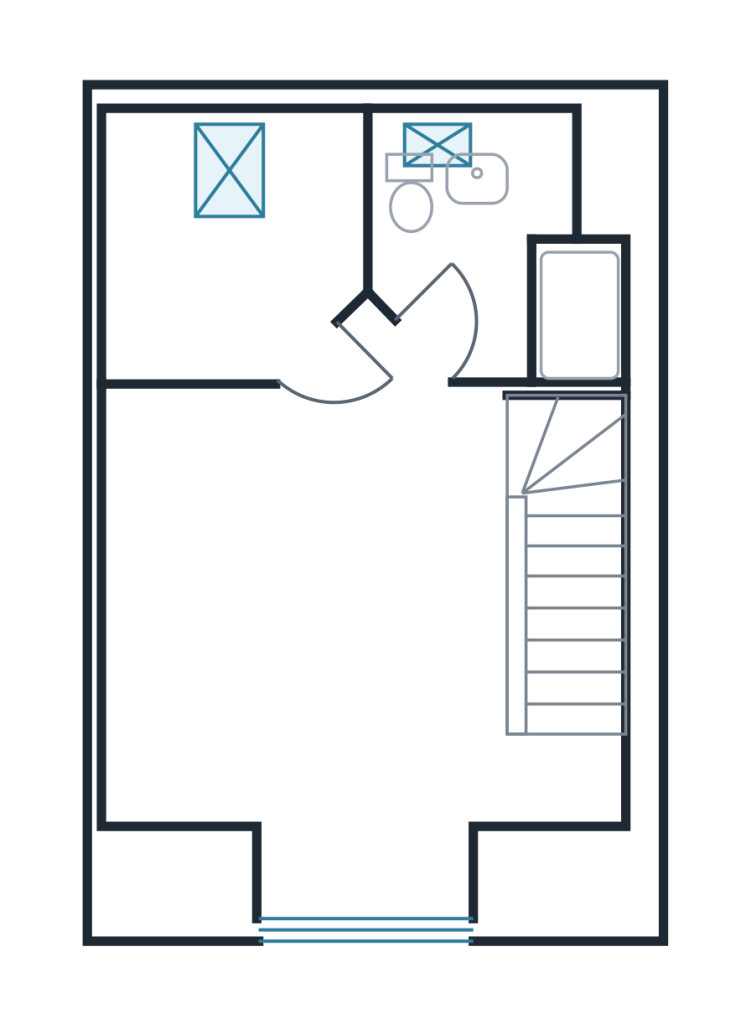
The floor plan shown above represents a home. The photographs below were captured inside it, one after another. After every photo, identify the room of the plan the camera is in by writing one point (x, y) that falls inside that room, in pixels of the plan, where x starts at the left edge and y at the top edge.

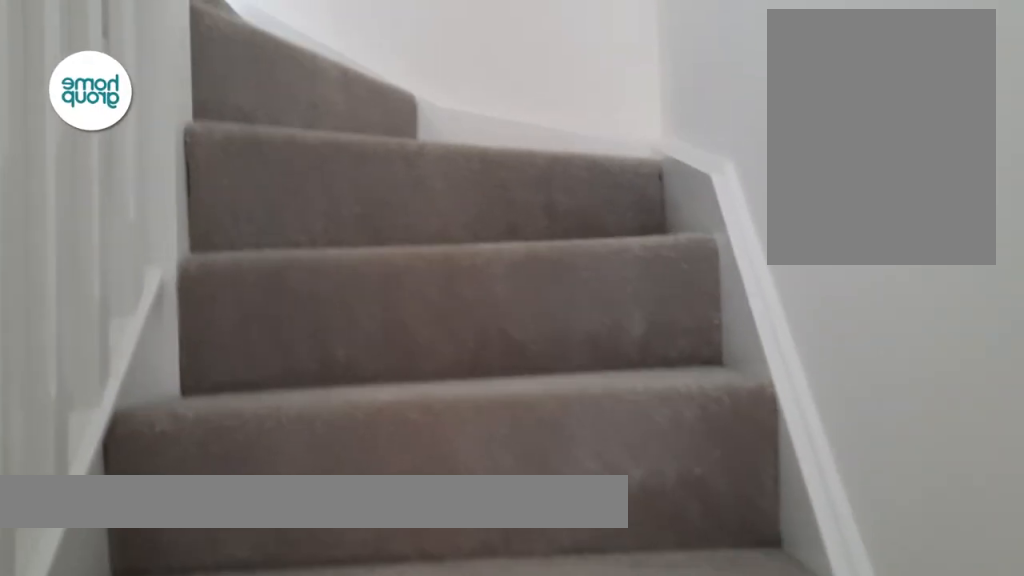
(570, 614)
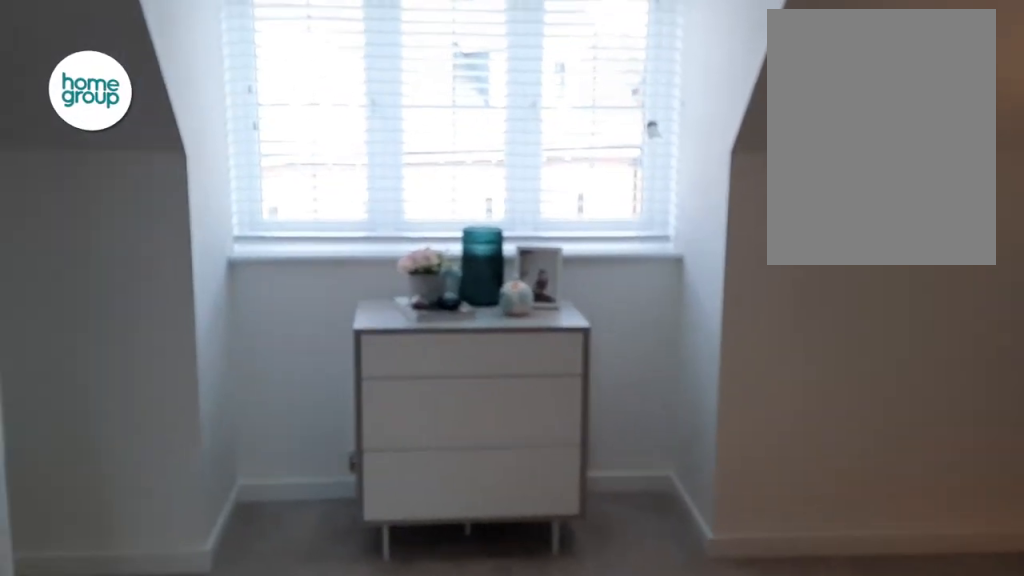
(313, 630)
